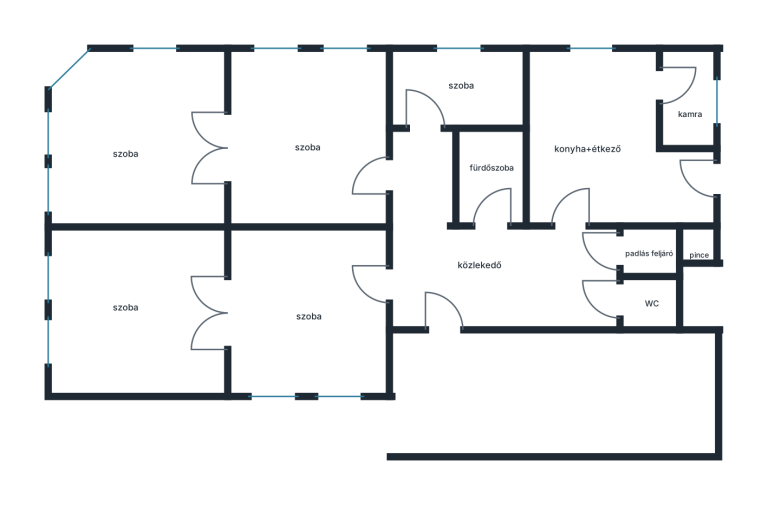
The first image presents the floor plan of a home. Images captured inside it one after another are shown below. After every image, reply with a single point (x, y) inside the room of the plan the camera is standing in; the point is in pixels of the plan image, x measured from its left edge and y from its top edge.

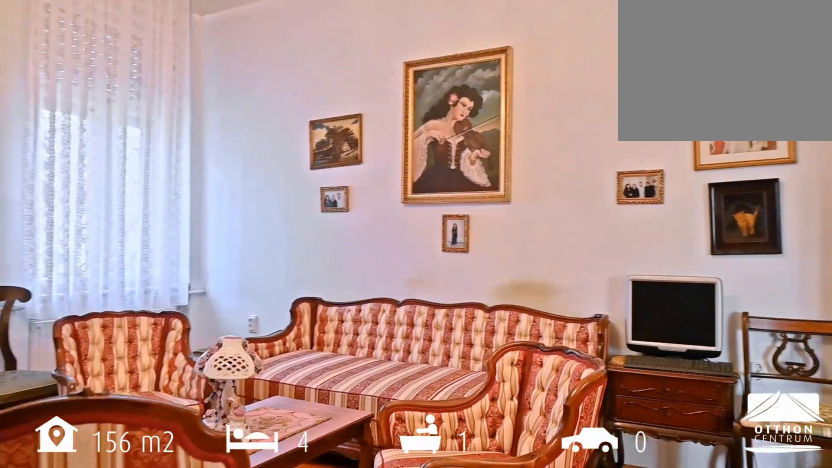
(128, 313)
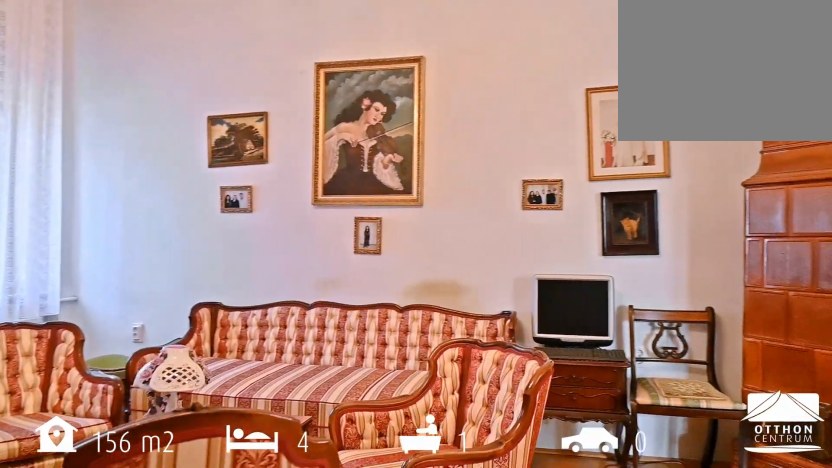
(65, 379)
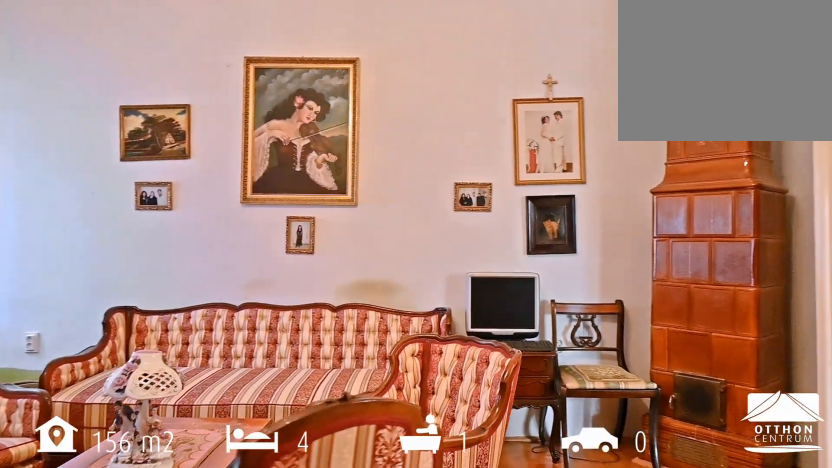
(127, 312)
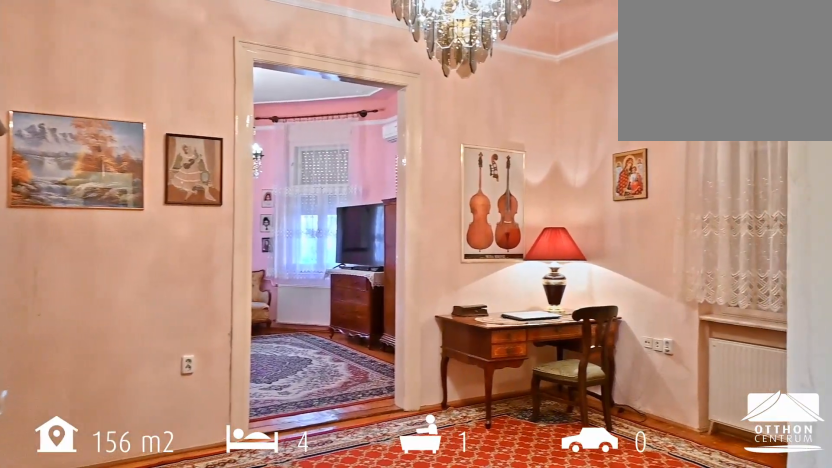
(308, 146)
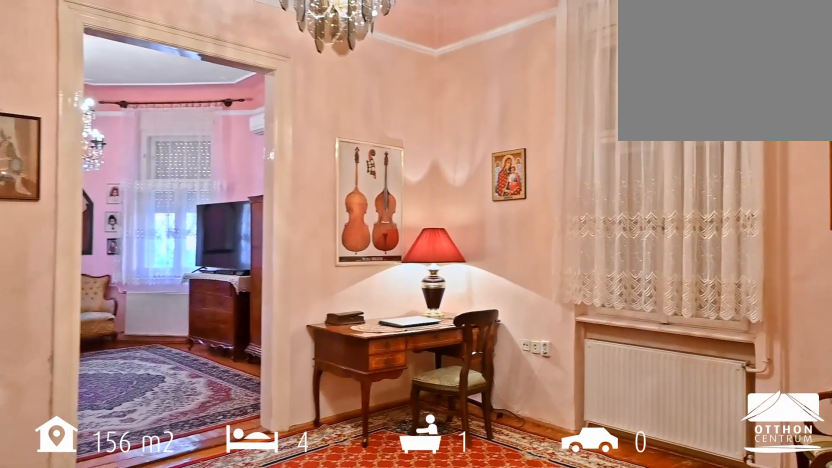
(308, 146)
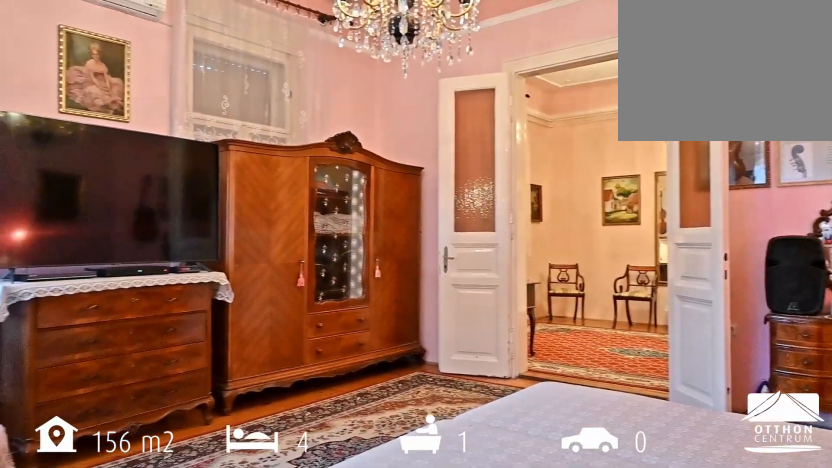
(137, 146)
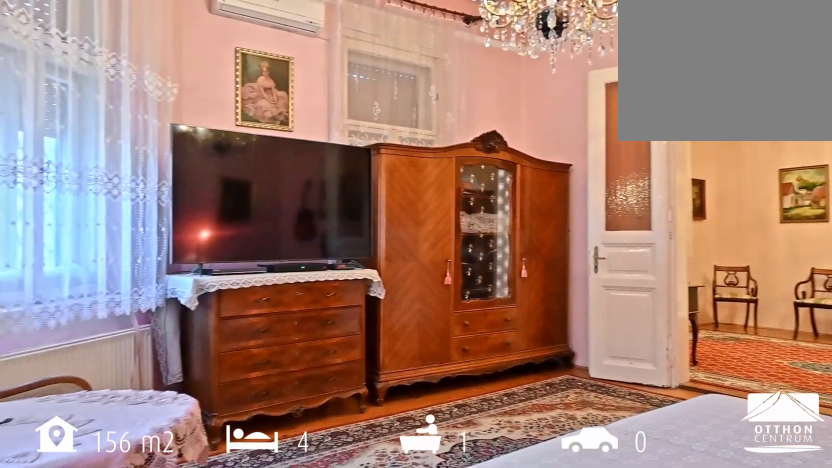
(137, 146)
